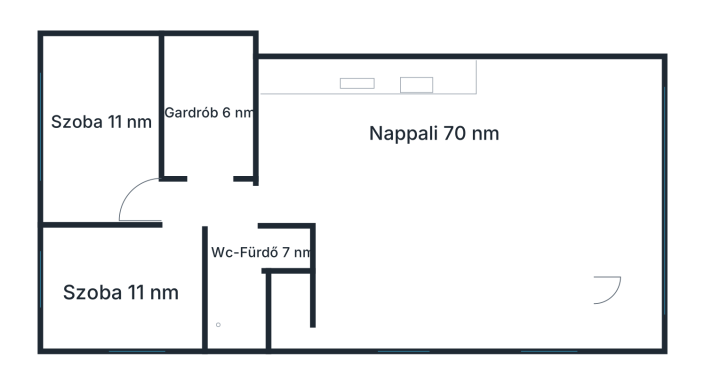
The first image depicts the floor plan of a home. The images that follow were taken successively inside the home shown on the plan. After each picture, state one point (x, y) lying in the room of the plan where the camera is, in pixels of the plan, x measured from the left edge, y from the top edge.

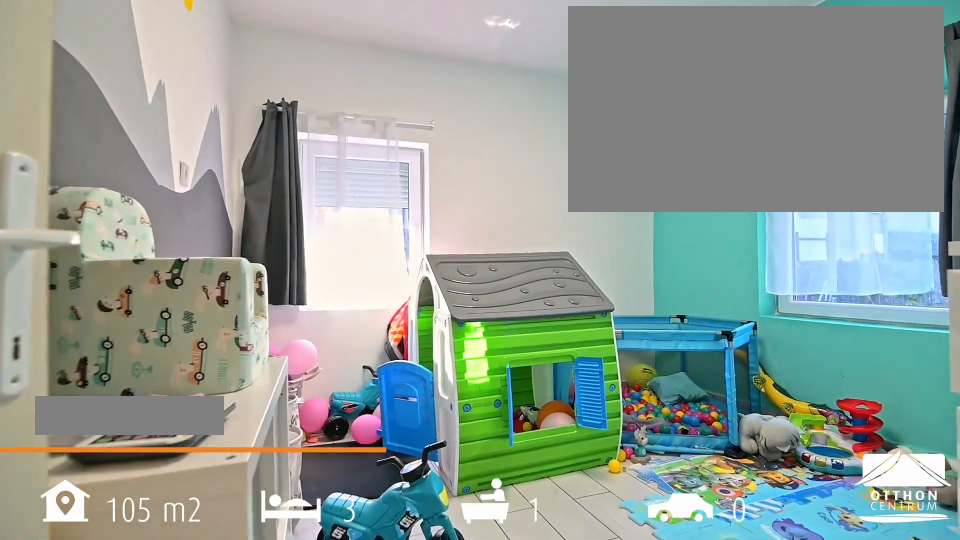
(121, 293)
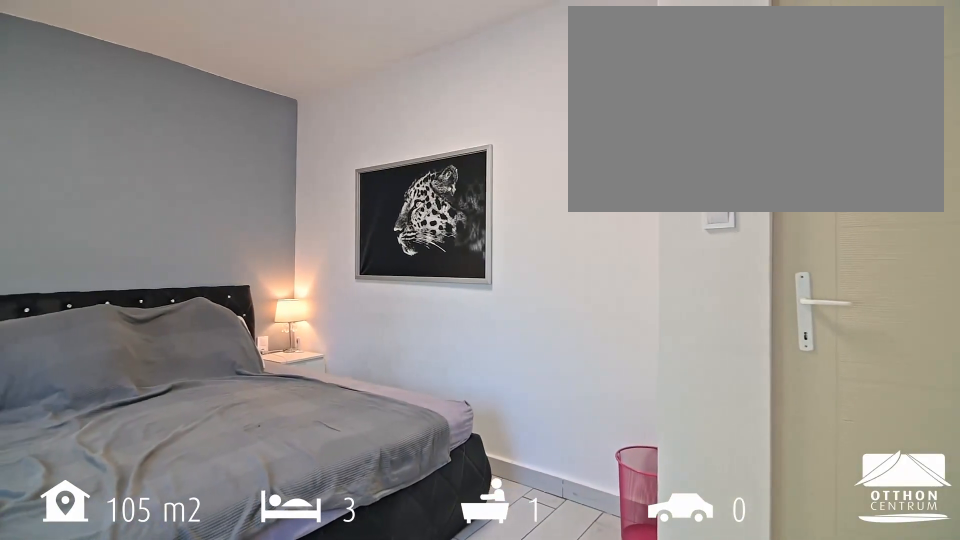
(103, 134)
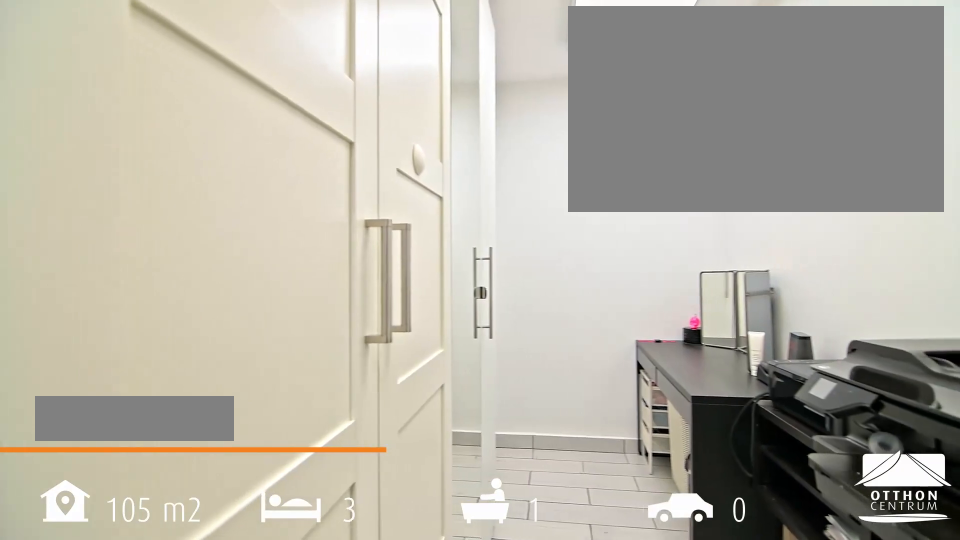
(207, 113)
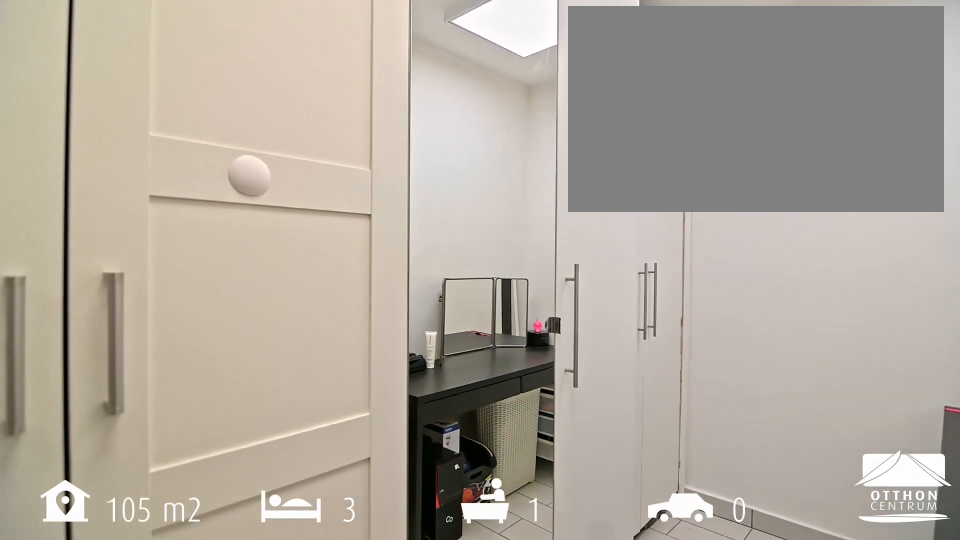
(207, 113)
